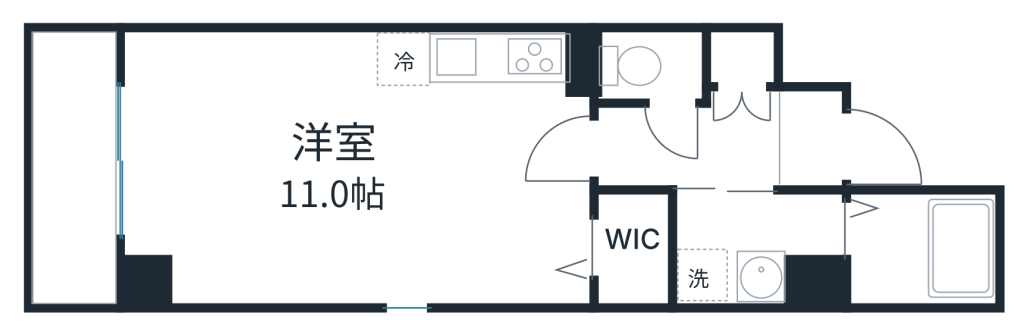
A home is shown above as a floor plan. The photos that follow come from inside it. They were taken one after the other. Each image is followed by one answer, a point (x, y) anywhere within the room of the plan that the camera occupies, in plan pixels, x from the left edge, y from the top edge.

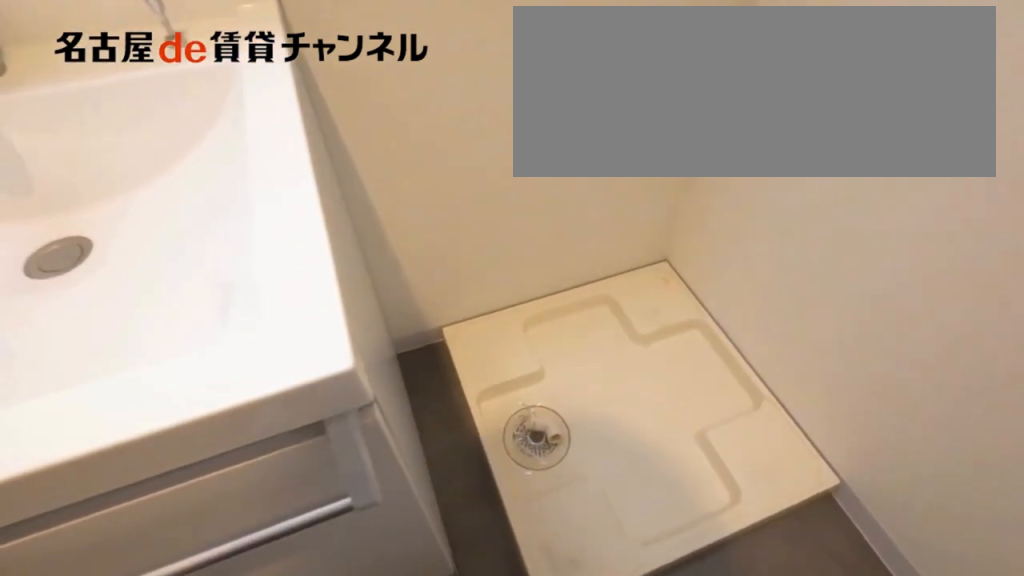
(758, 244)
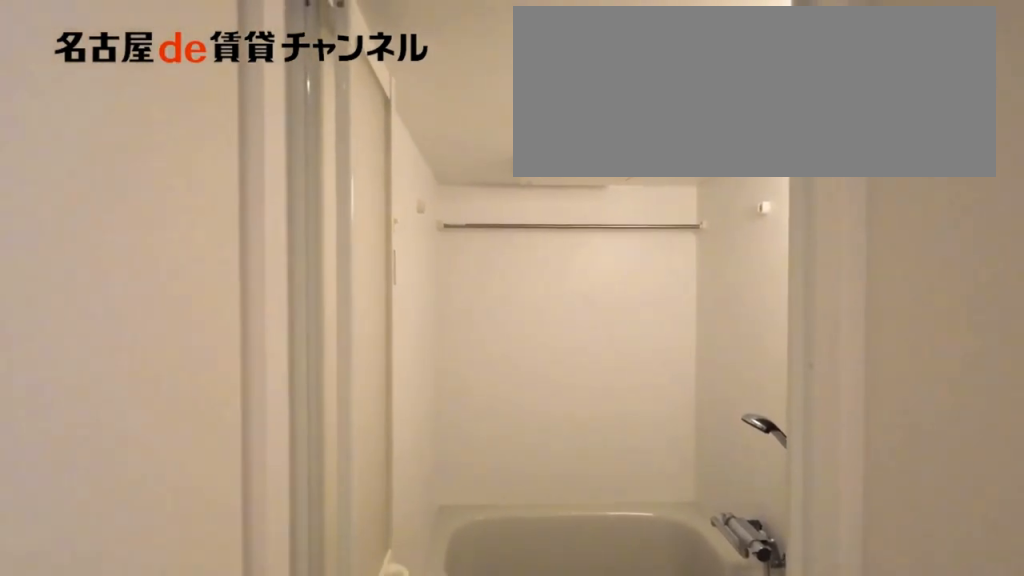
(919, 247)
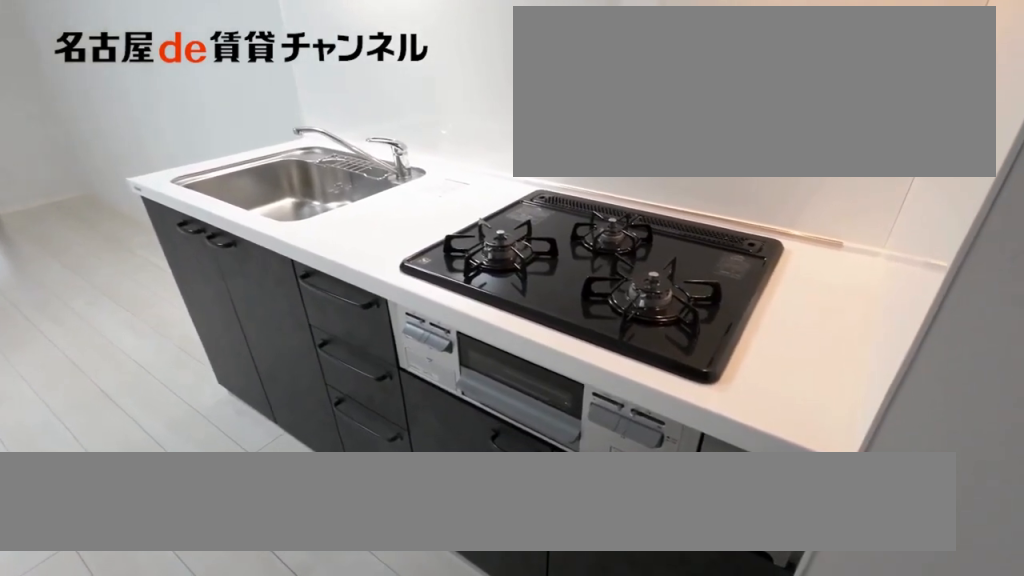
(487, 71)
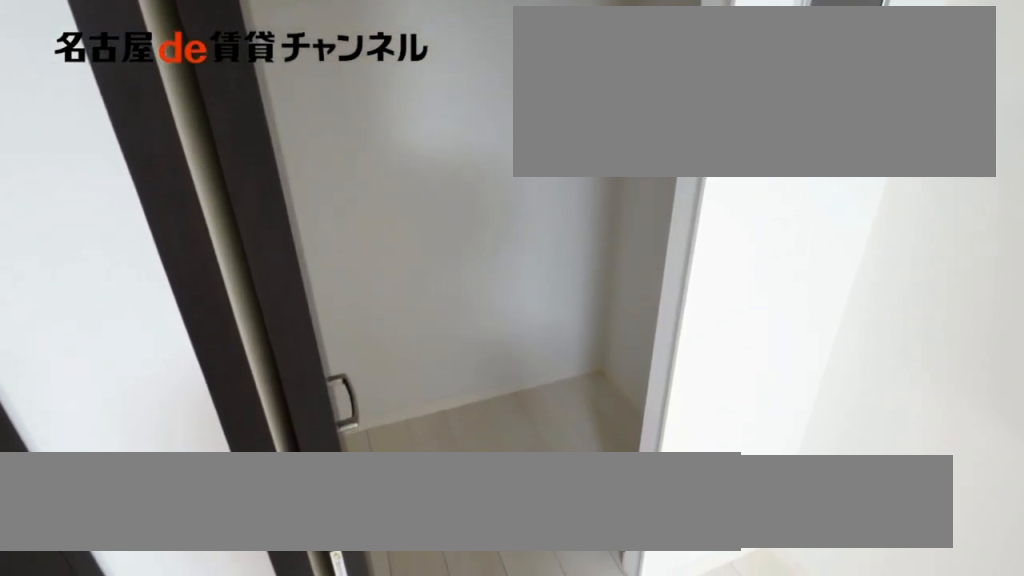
(634, 247)
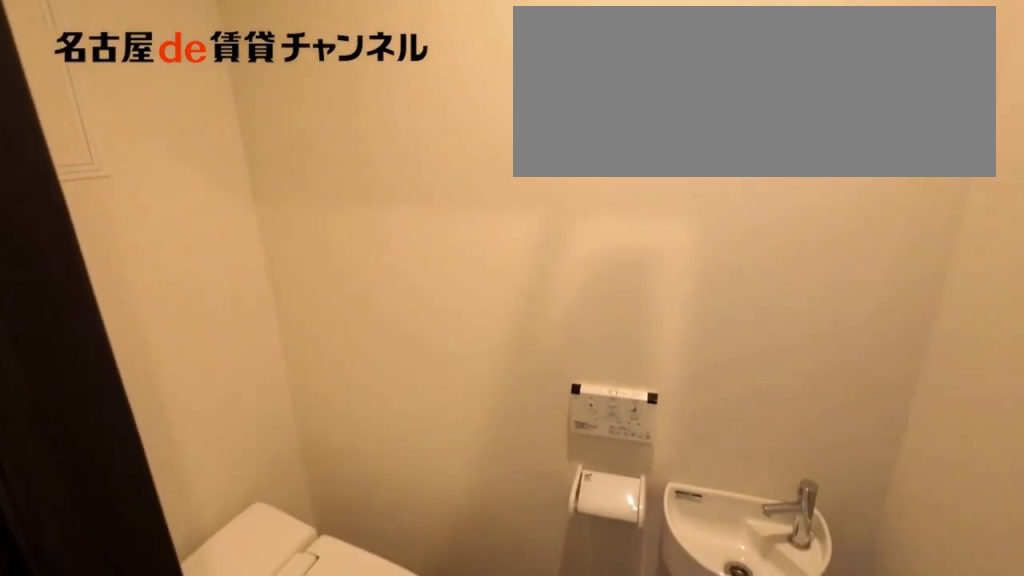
(654, 69)
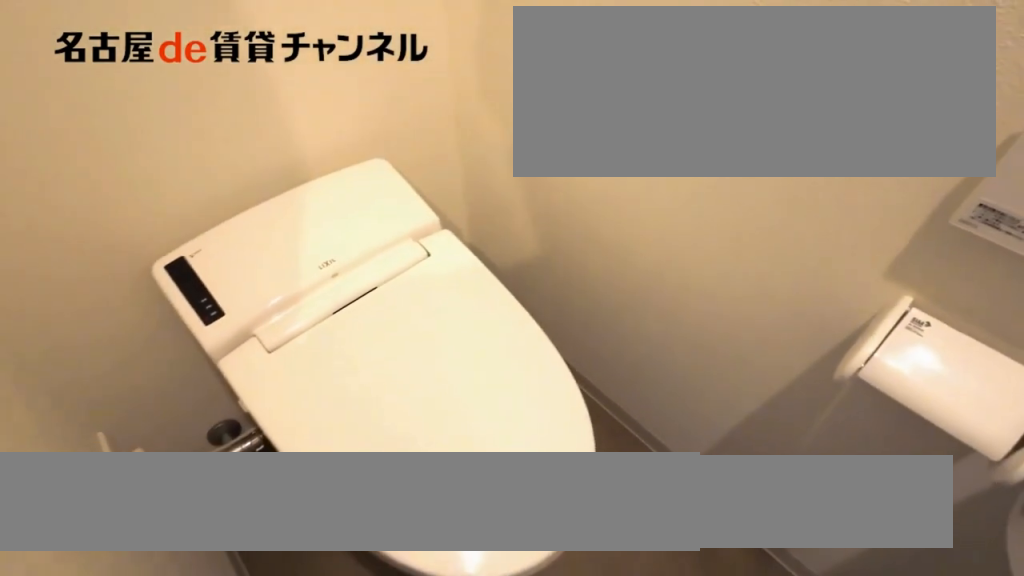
(654, 69)
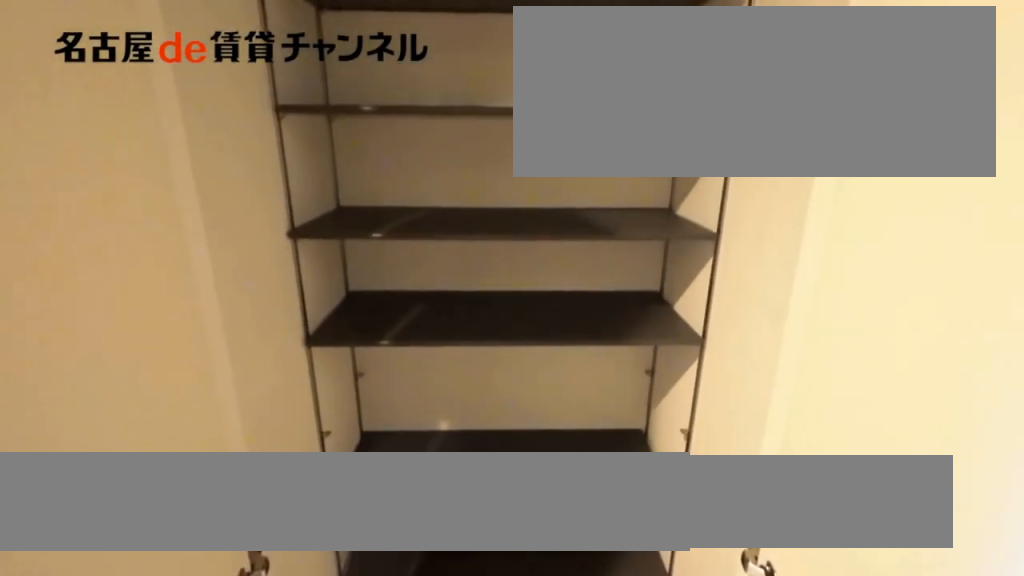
(740, 60)
